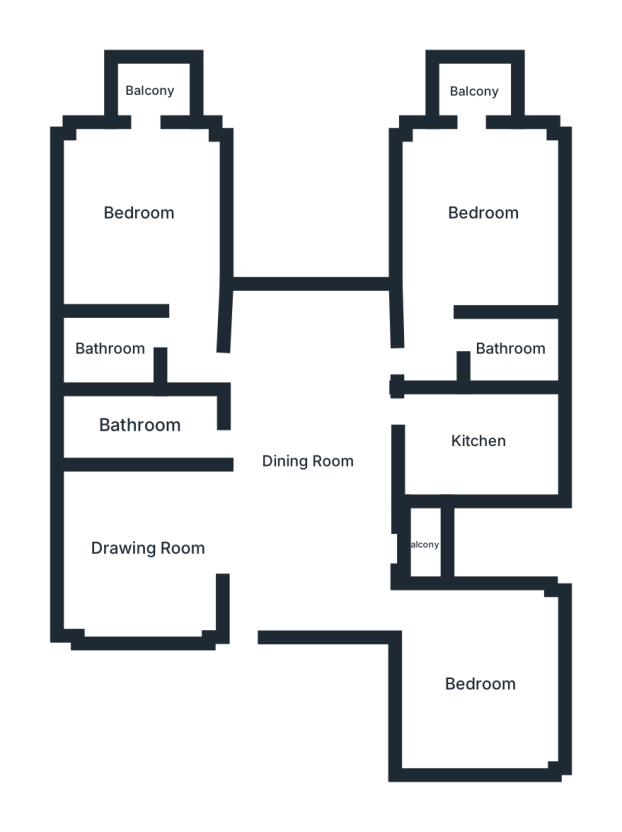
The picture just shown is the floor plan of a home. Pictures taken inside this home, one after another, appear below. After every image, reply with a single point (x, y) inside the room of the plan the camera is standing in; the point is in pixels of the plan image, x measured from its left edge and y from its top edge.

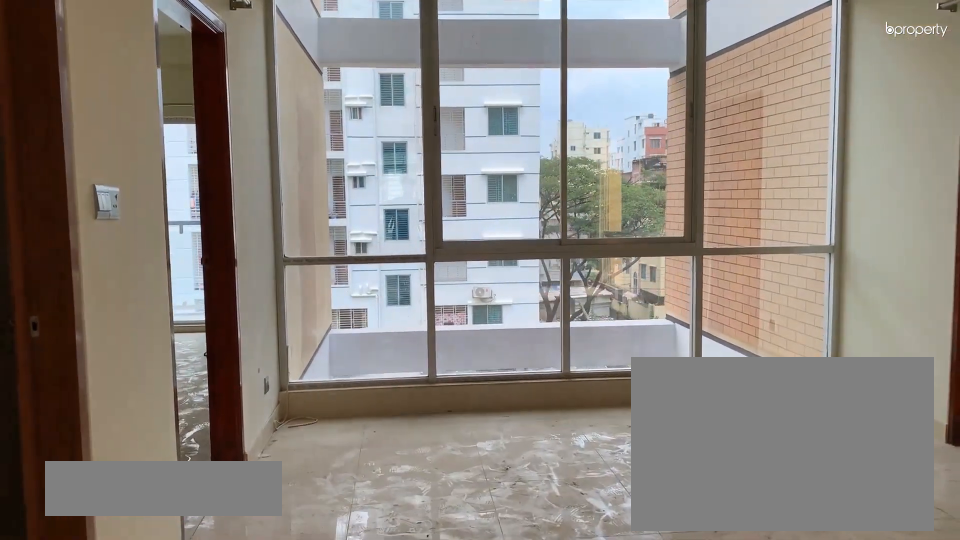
(304, 458)
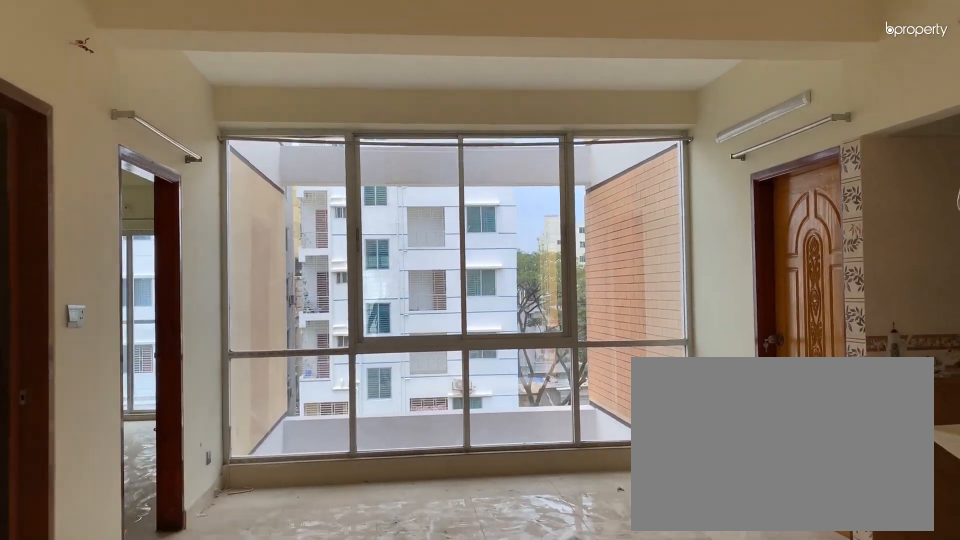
(304, 458)
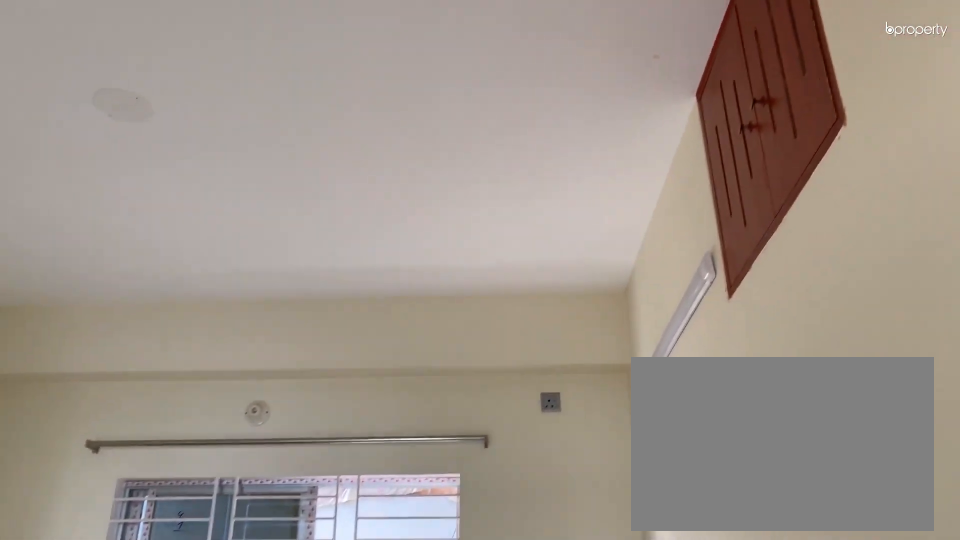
(149, 549)
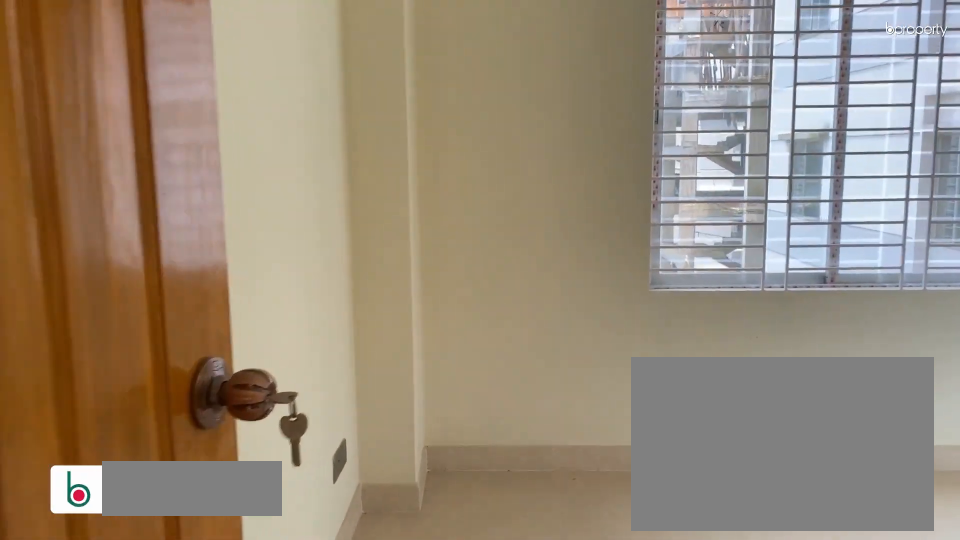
(480, 681)
